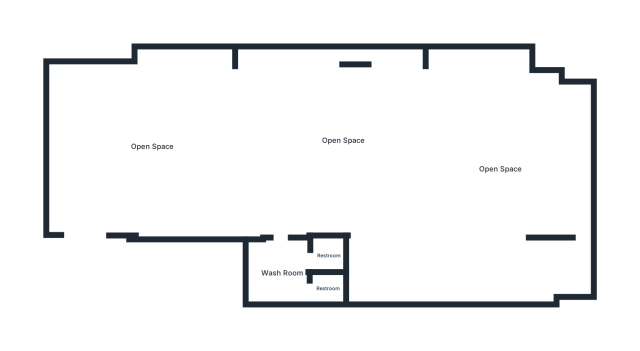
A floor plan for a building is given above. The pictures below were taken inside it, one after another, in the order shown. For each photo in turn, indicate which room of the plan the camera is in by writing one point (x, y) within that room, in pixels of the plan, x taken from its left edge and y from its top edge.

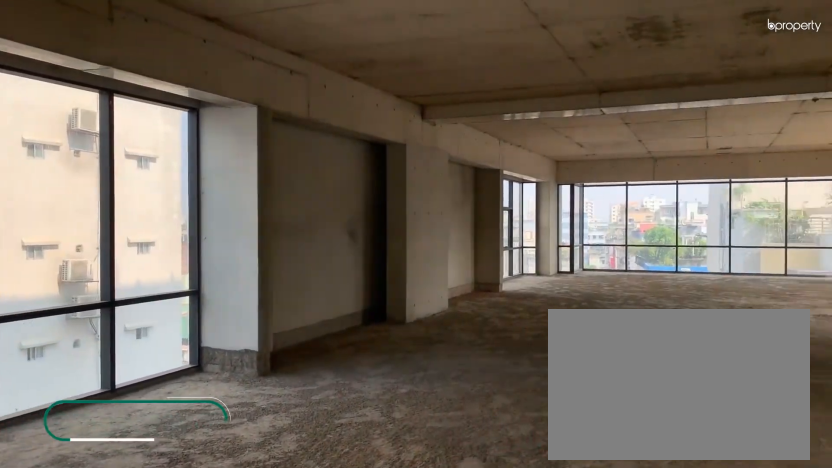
(153, 147)
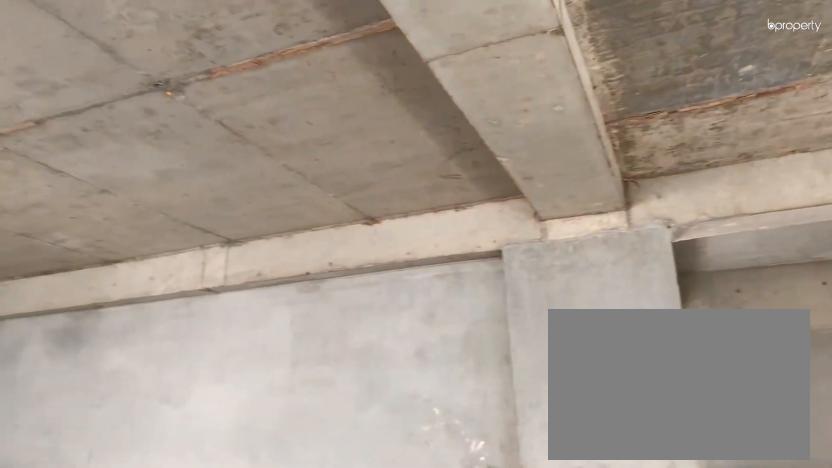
(153, 147)
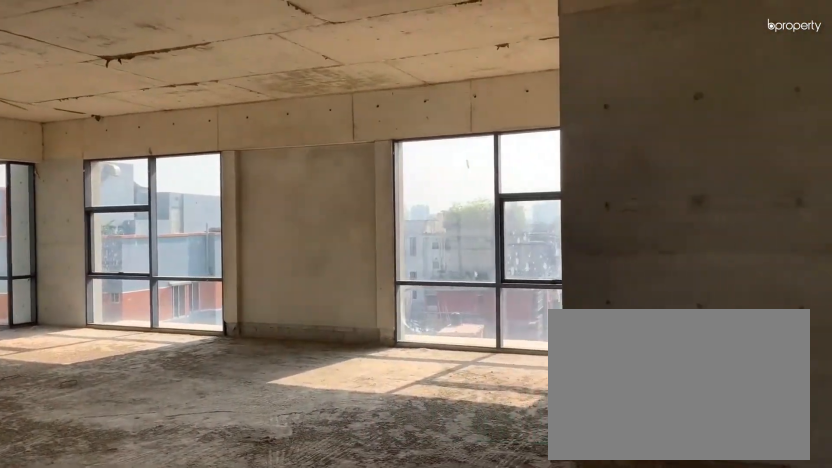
(345, 140)
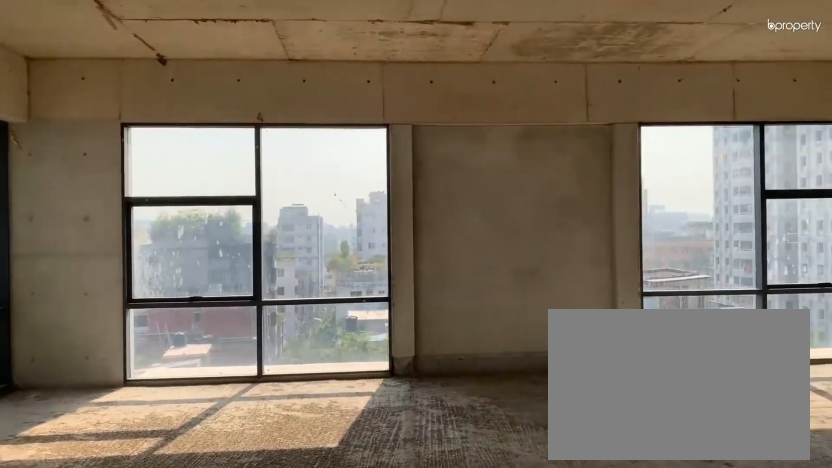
(502, 169)
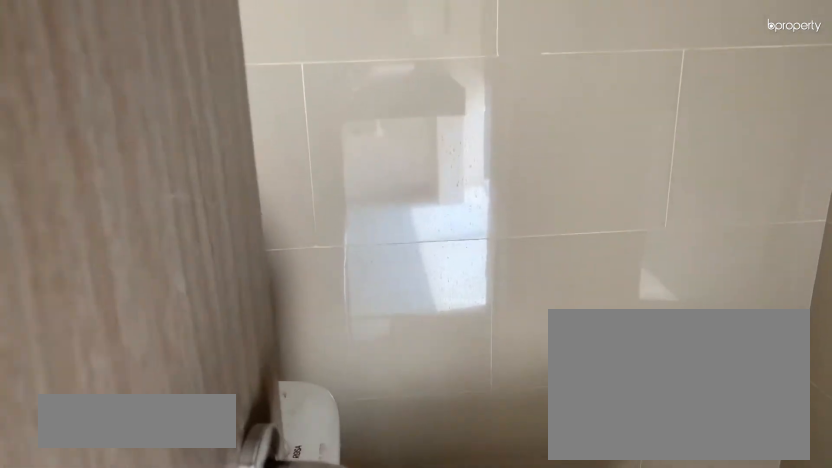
(328, 290)
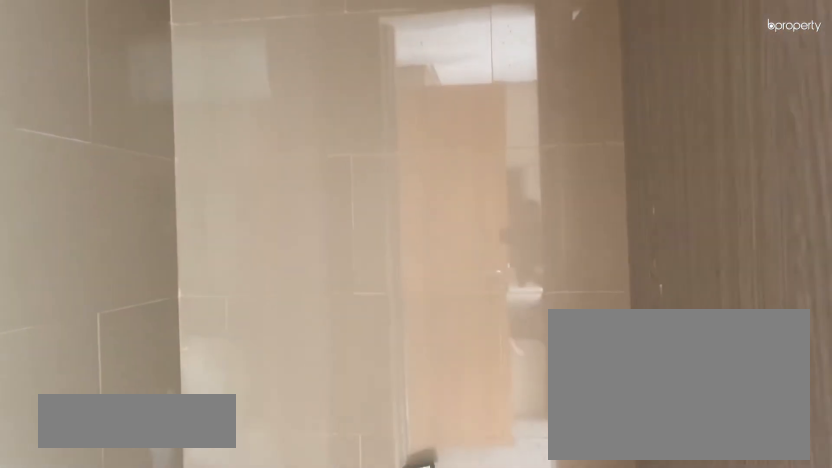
(327, 256)
